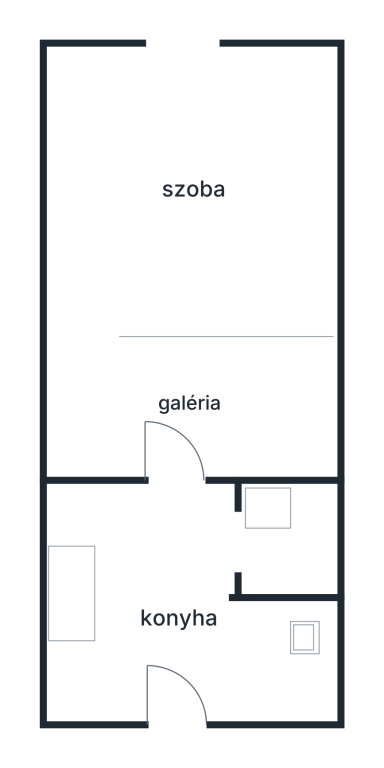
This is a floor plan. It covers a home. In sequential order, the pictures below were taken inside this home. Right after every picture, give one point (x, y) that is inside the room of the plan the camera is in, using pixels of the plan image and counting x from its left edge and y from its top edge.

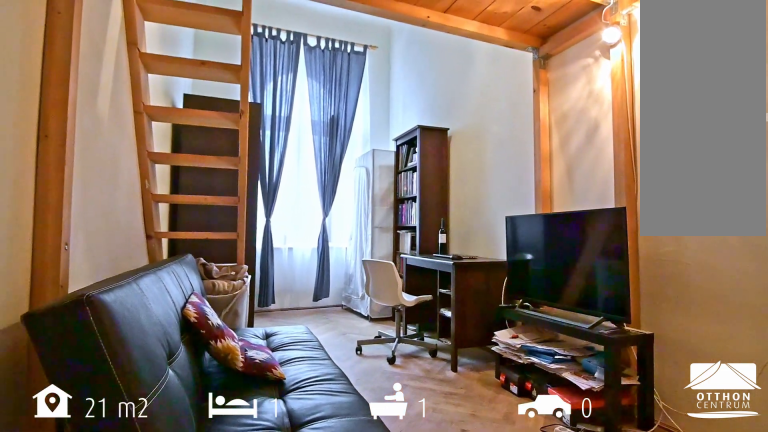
(198, 197)
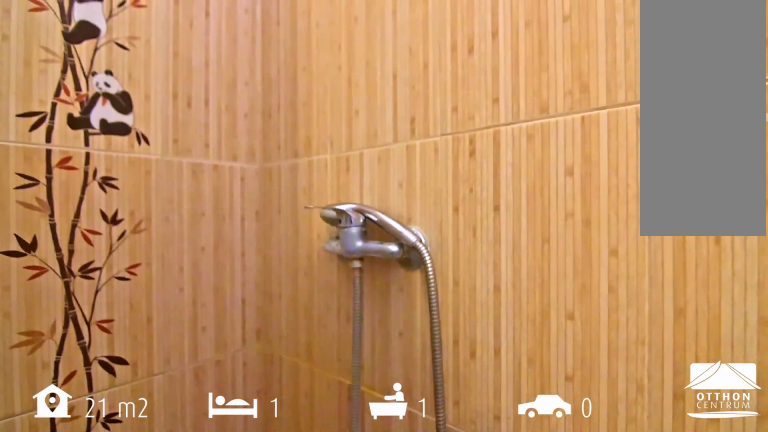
(296, 541)
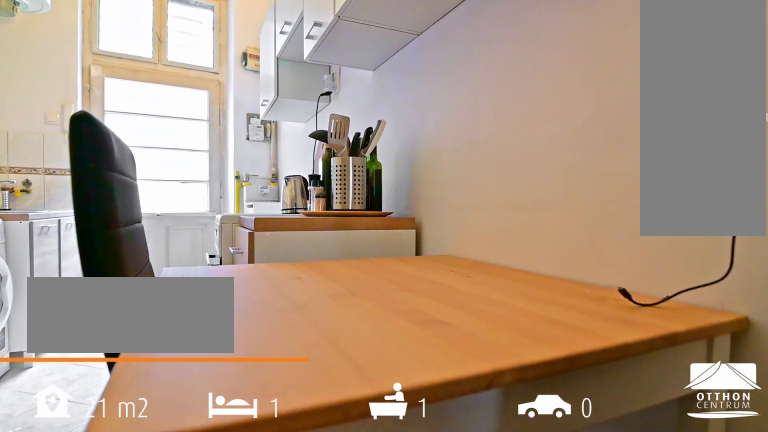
(167, 621)
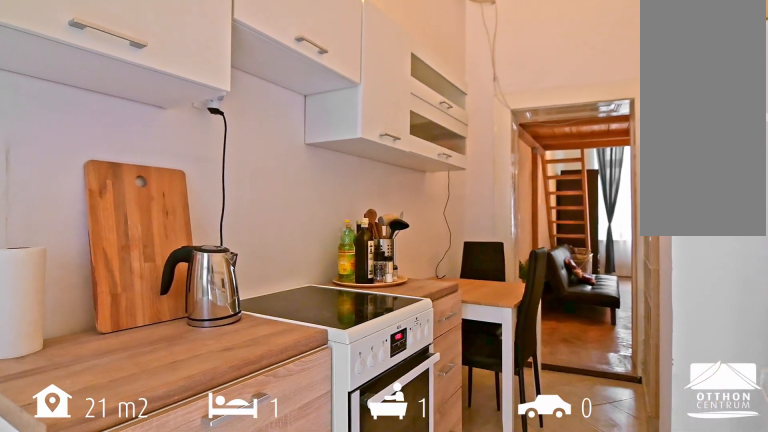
(167, 621)
